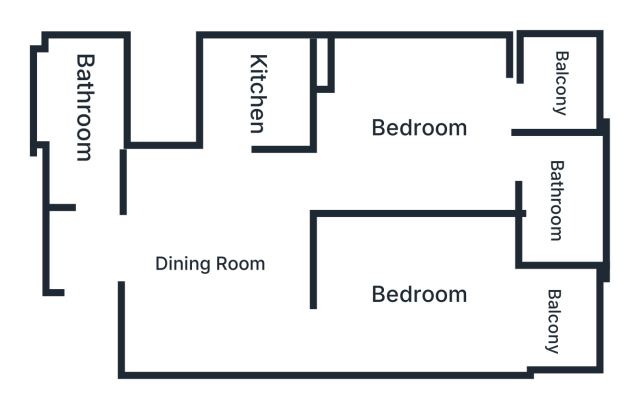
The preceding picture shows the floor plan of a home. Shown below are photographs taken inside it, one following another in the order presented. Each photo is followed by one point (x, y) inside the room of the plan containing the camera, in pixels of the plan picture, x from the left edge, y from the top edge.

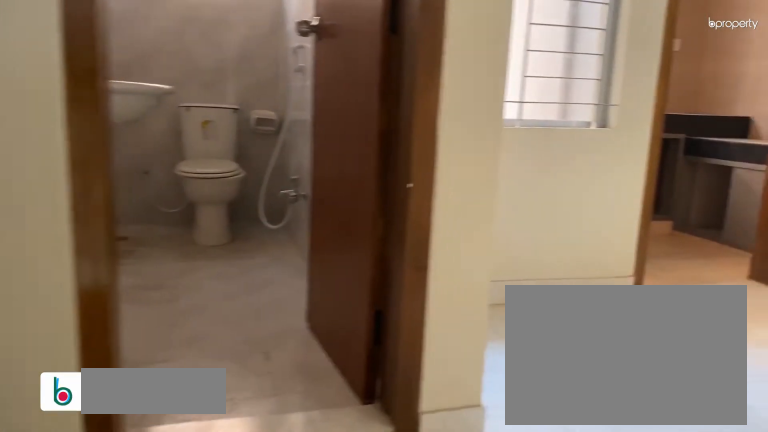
(113, 254)
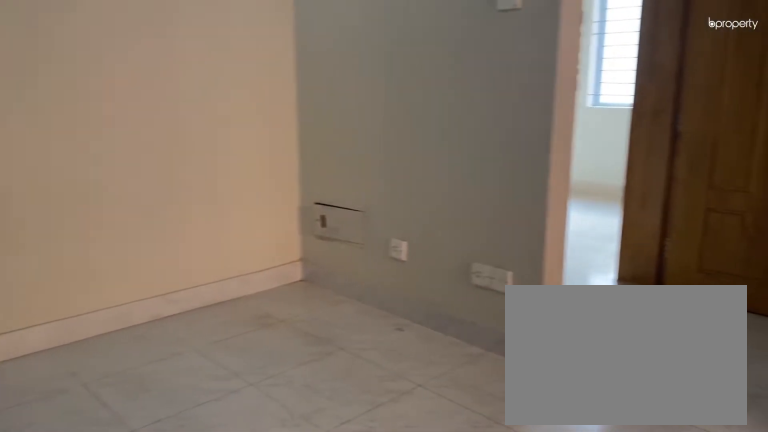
(207, 263)
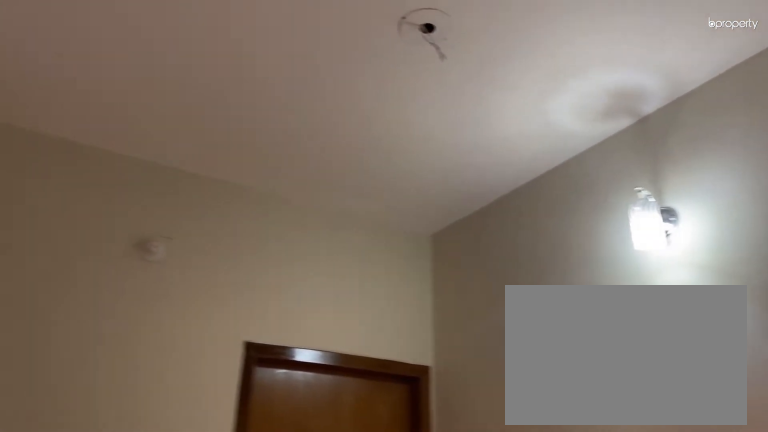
(207, 263)
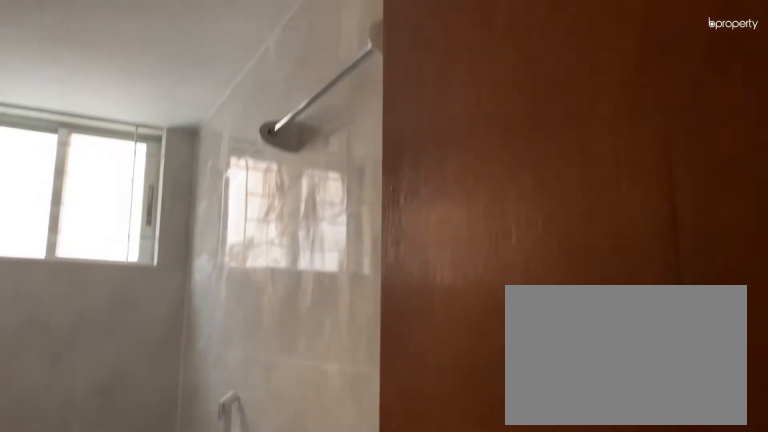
(93, 121)
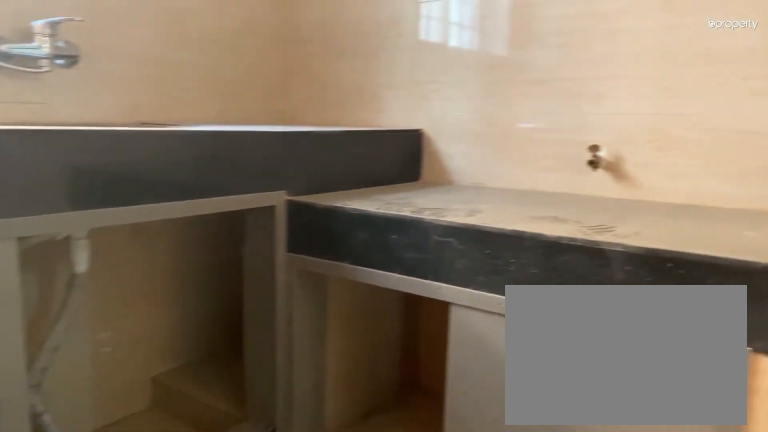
(261, 92)
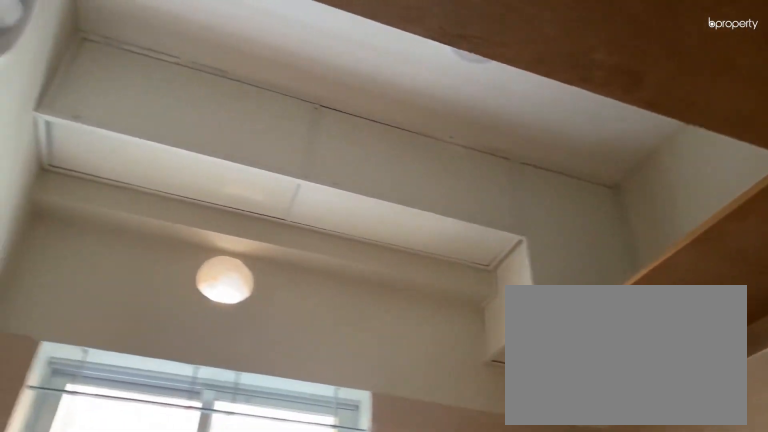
(261, 92)
